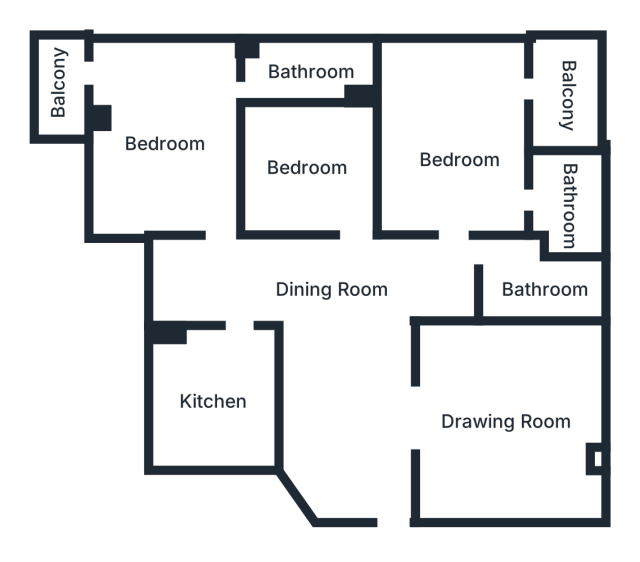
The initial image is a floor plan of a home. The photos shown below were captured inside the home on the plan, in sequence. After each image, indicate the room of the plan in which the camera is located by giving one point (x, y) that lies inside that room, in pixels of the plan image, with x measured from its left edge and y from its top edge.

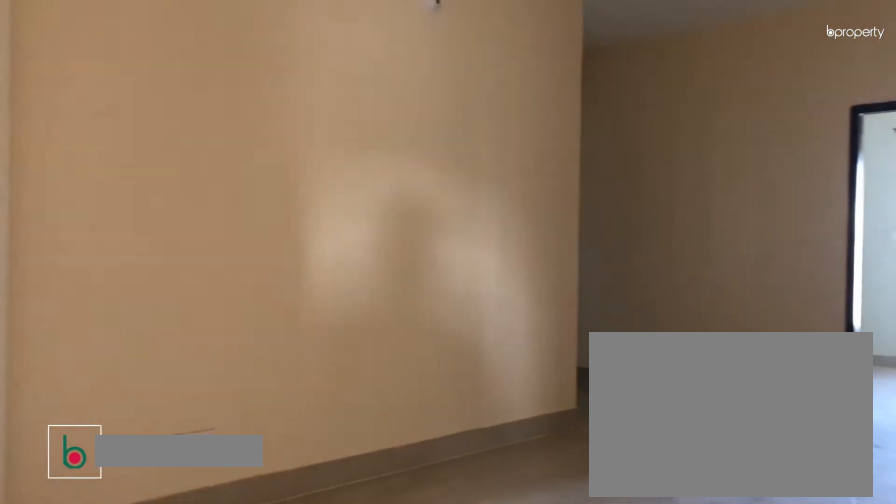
(336, 290)
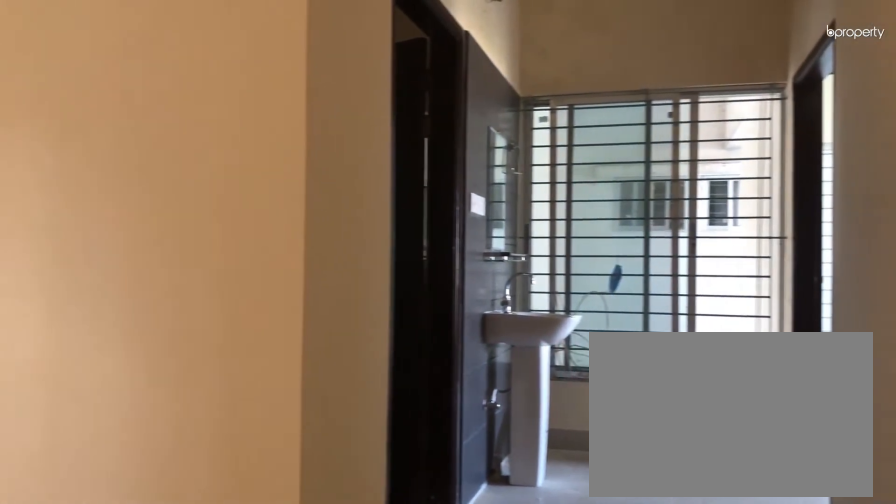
(336, 291)
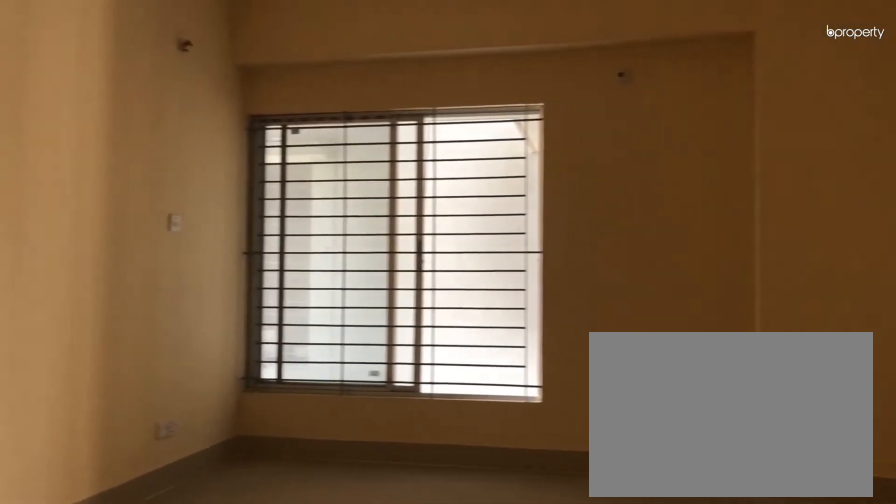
(510, 421)
